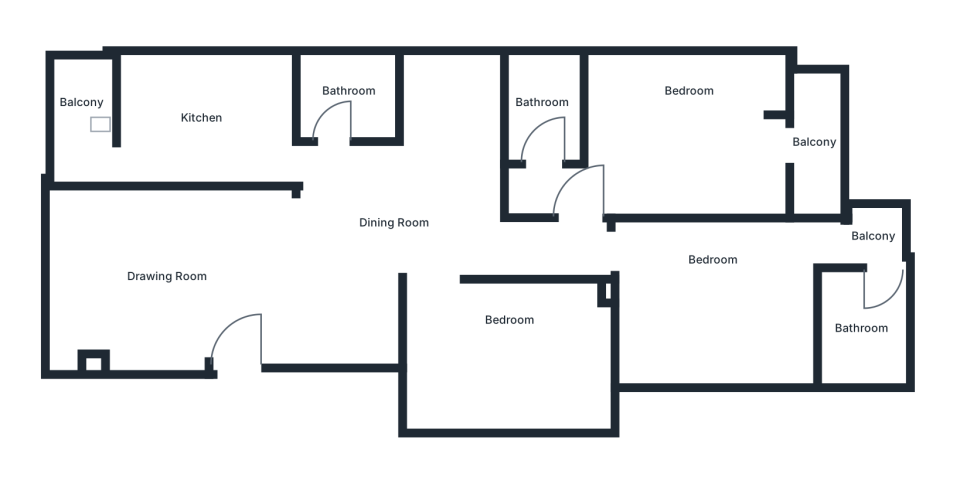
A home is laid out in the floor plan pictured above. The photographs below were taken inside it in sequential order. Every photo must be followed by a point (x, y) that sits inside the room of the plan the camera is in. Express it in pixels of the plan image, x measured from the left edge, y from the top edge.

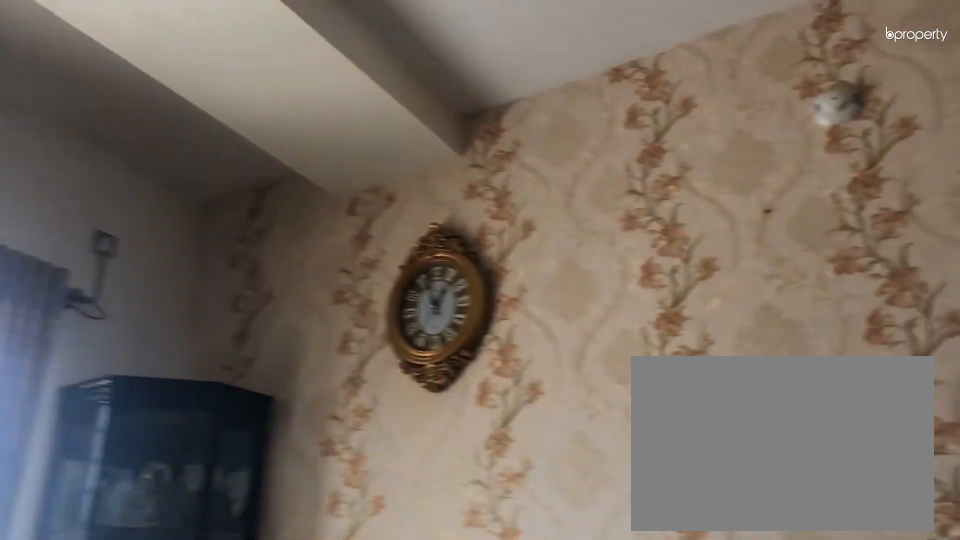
(171, 280)
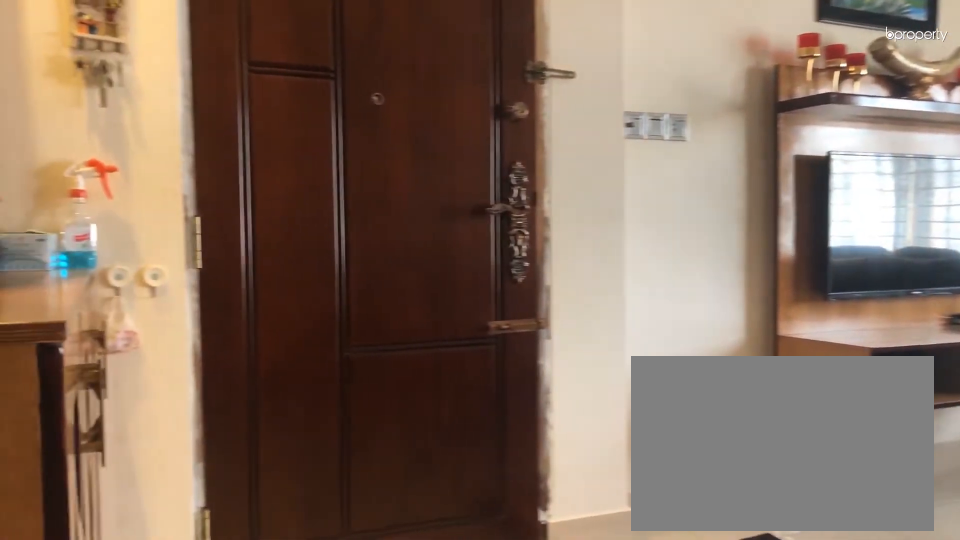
(171, 280)
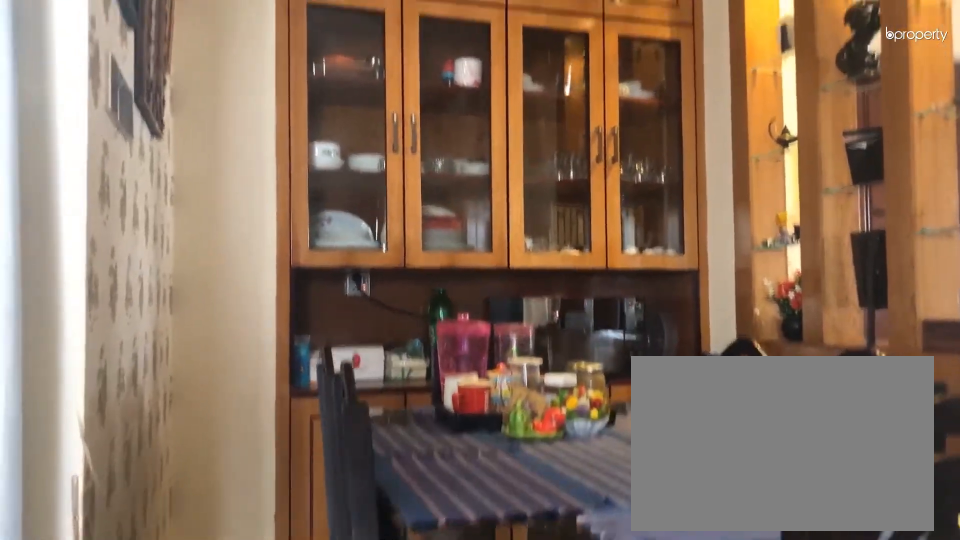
(393, 220)
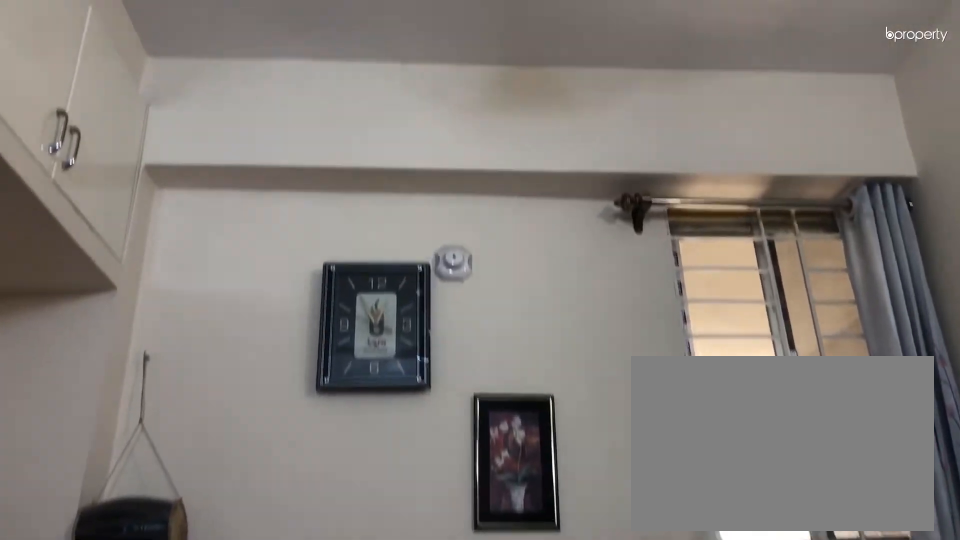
(512, 358)
